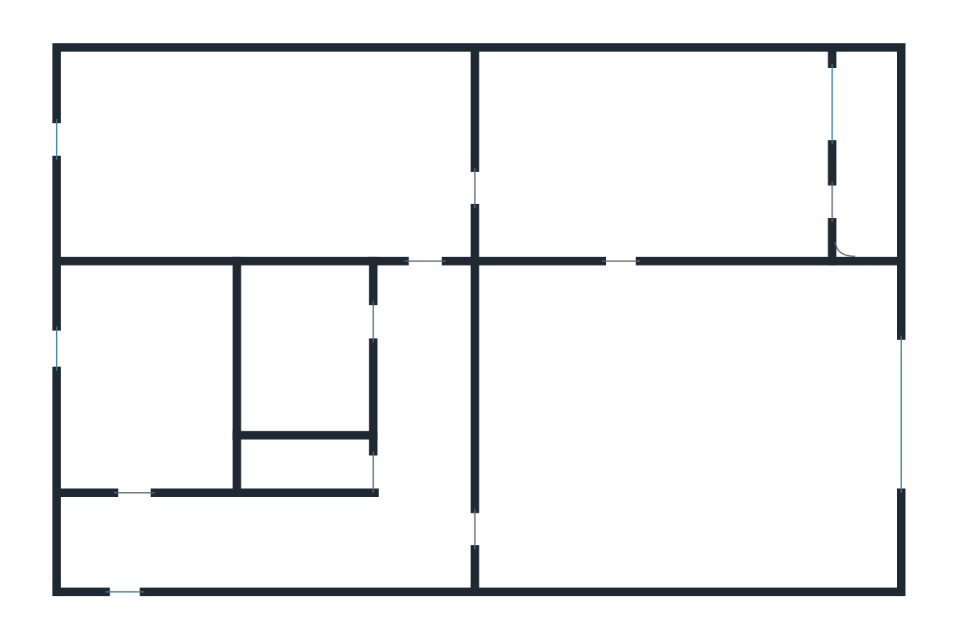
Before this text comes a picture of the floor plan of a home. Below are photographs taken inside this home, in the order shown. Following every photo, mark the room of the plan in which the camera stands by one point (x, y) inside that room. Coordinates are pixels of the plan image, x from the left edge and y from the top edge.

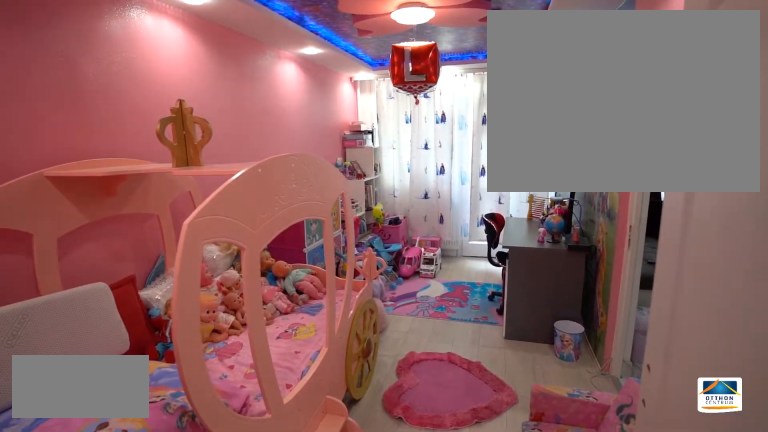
(647, 143)
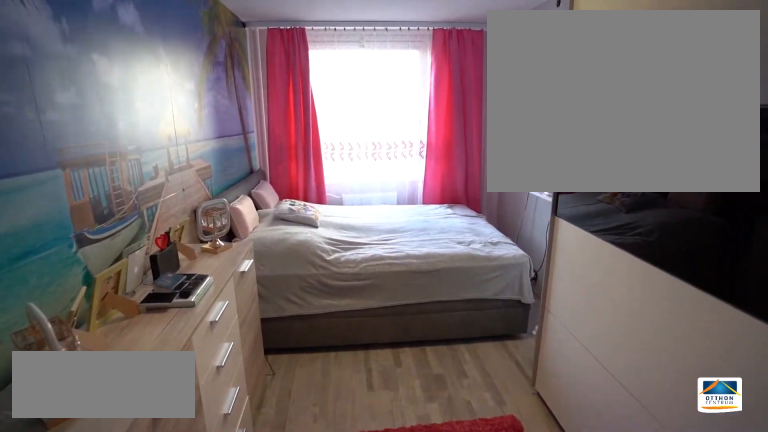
(262, 164)
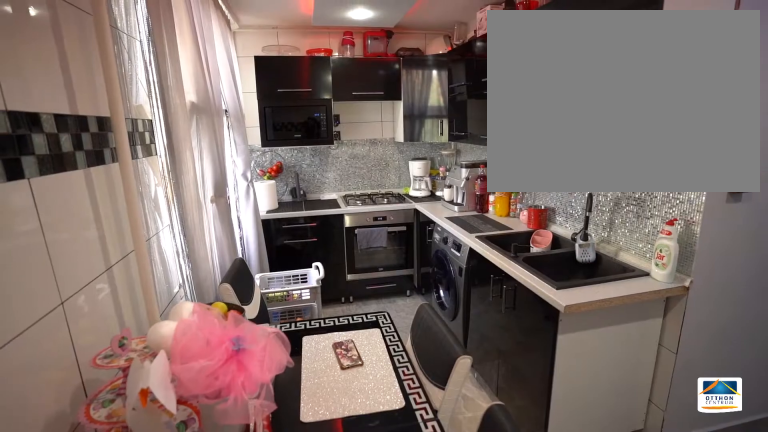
(140, 385)
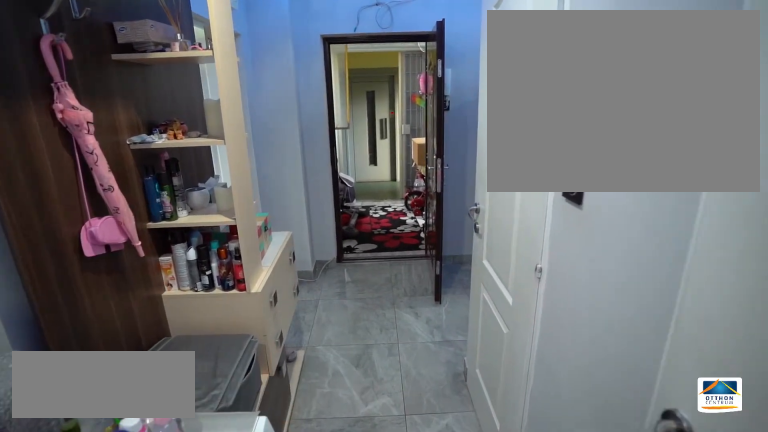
(427, 423)
